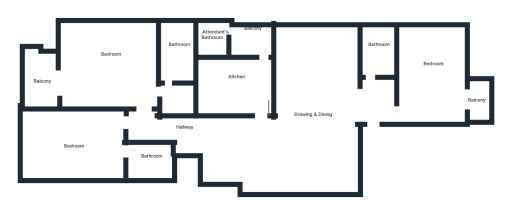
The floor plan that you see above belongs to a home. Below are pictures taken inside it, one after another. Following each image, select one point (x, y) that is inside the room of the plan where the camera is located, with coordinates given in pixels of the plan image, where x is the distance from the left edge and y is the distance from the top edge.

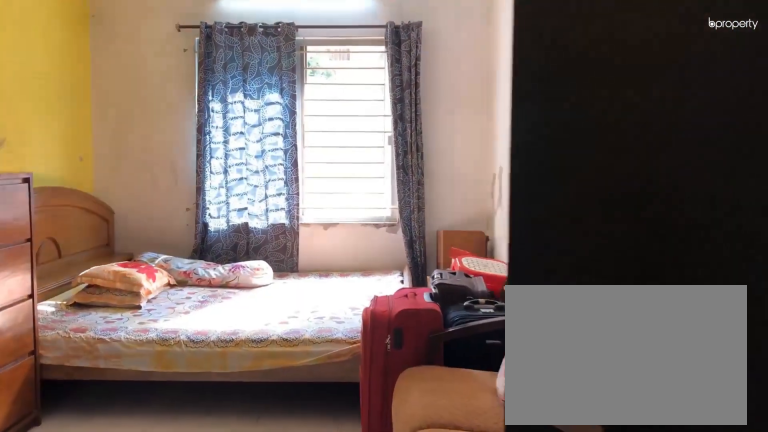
(75, 140)
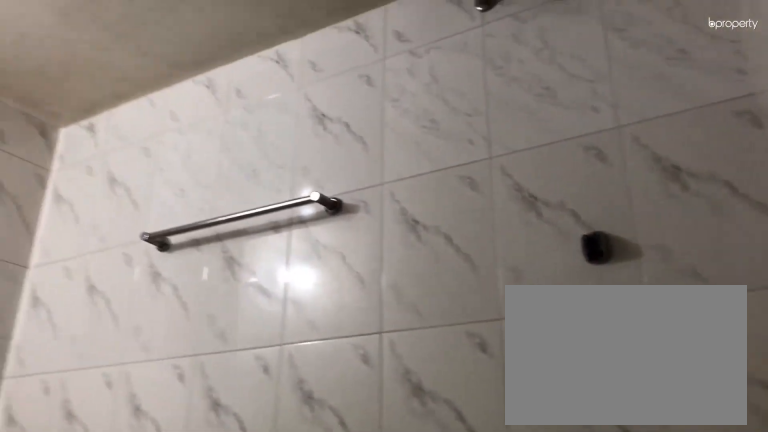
(144, 159)
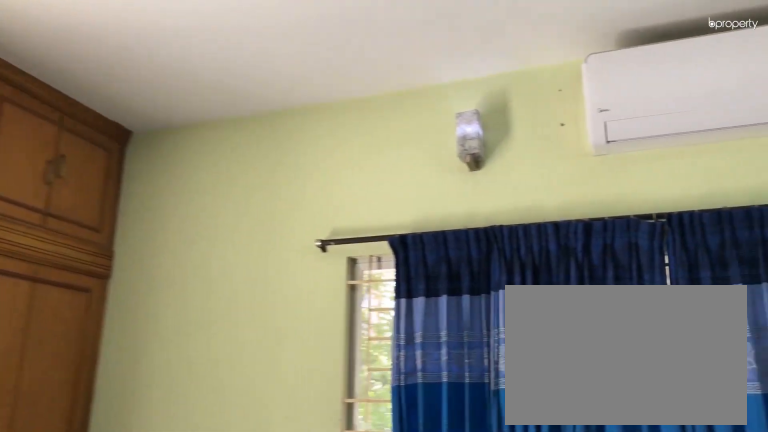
(101, 57)
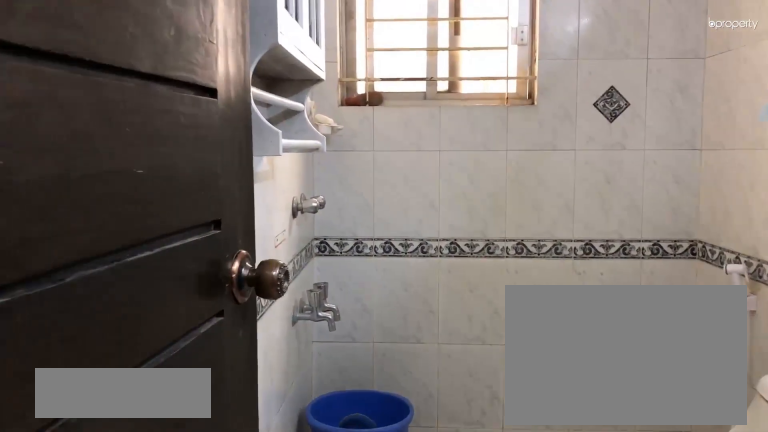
(177, 51)
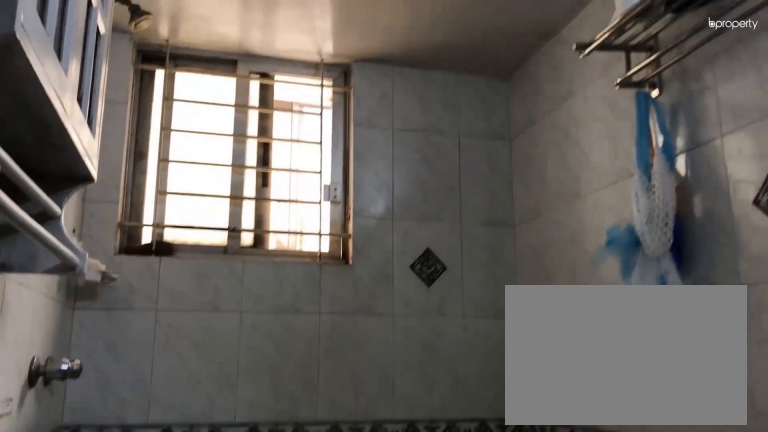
(177, 51)
